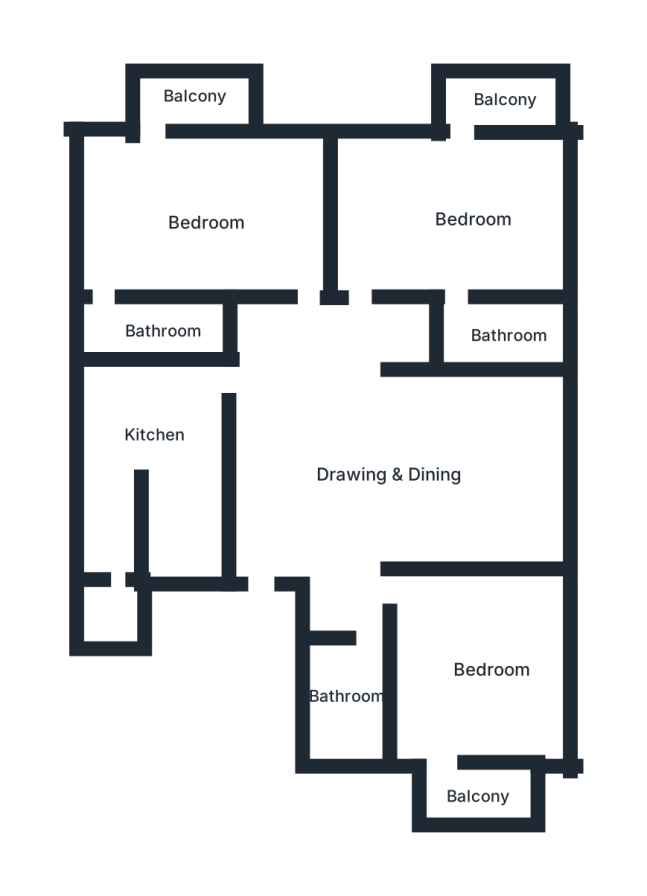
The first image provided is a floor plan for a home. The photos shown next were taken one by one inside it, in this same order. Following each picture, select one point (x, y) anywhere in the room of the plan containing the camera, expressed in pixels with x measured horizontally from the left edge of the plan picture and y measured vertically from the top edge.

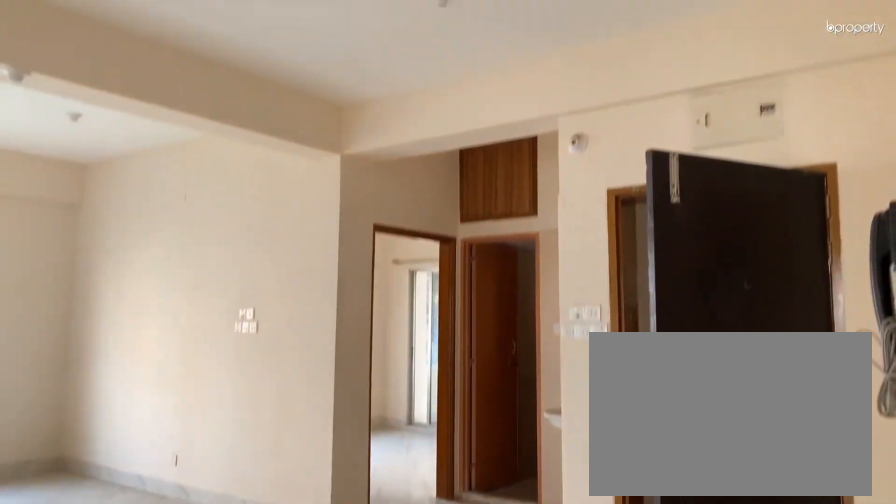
(388, 465)
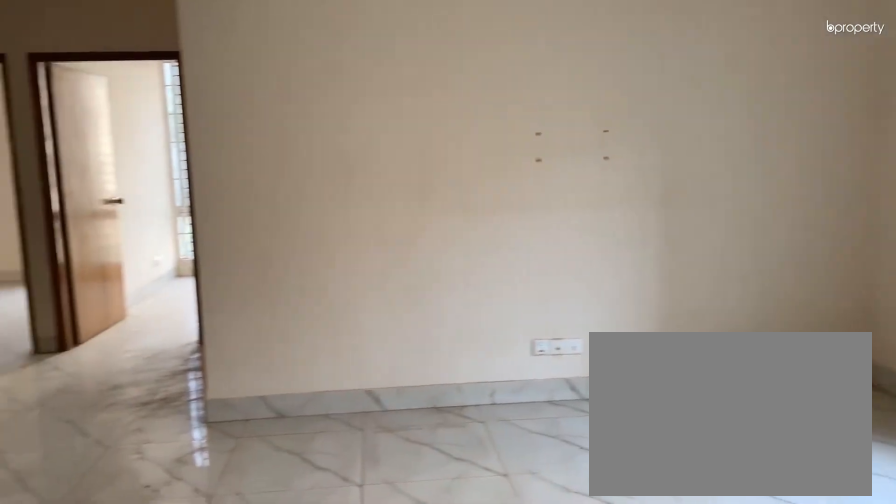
(392, 465)
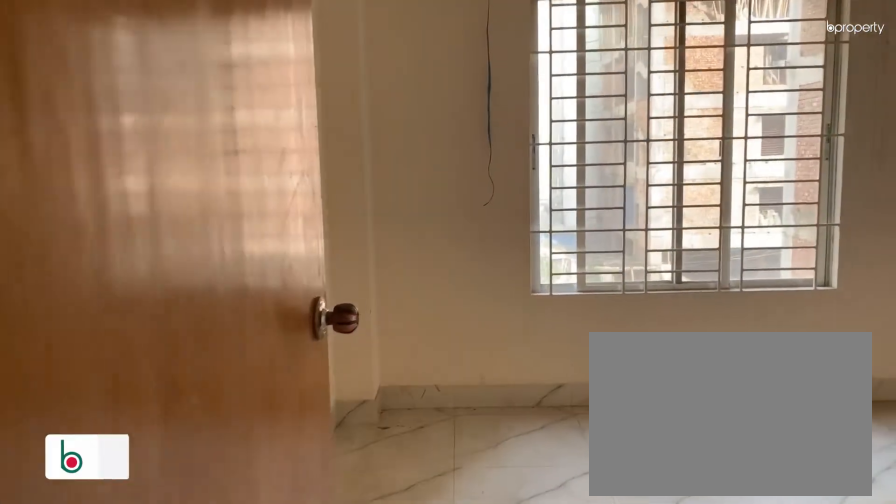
(478, 682)
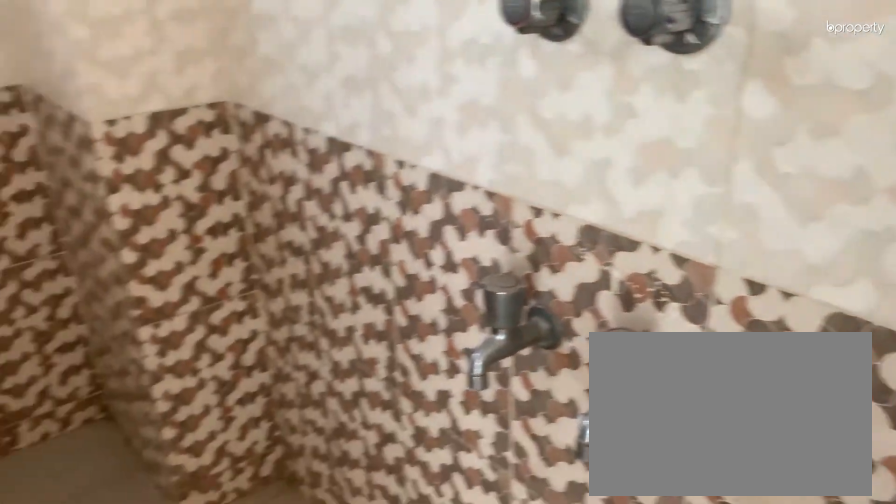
(506, 334)
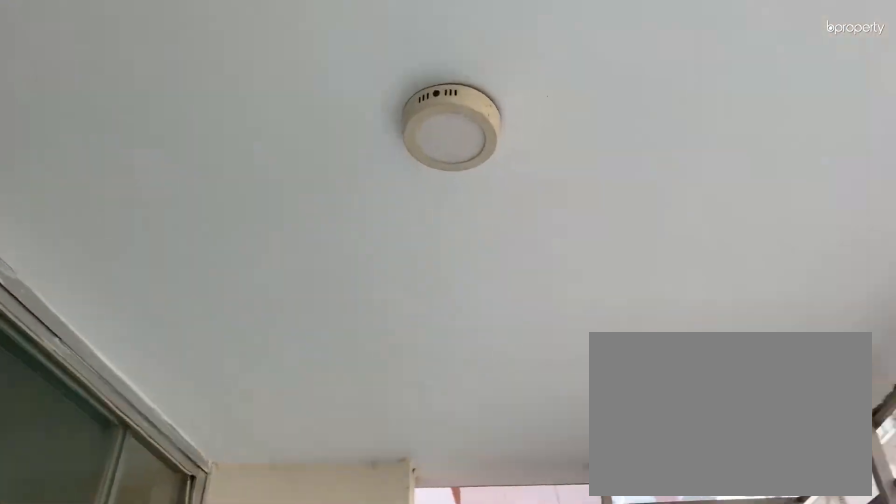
(497, 106)
